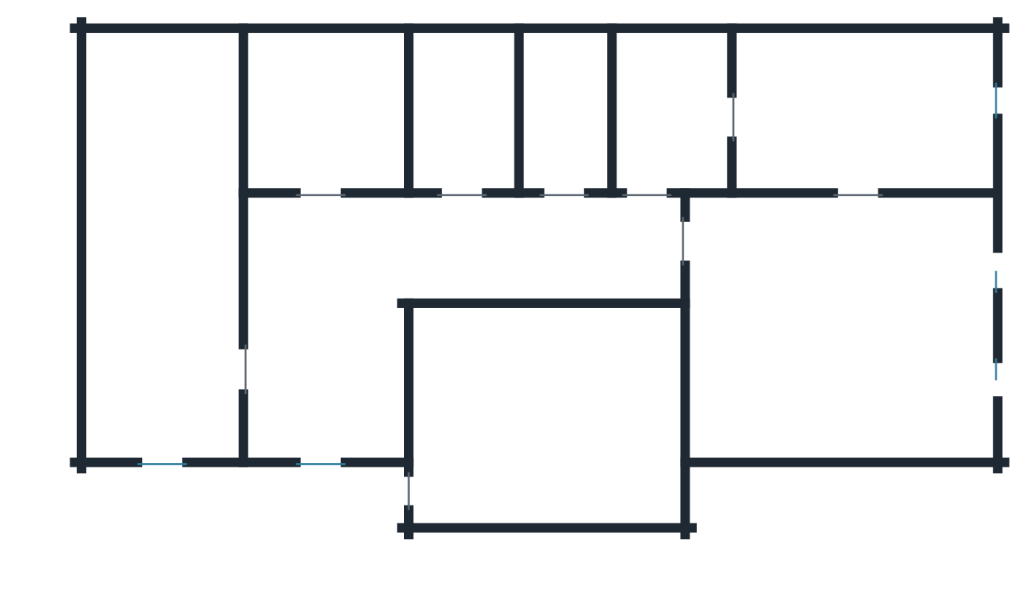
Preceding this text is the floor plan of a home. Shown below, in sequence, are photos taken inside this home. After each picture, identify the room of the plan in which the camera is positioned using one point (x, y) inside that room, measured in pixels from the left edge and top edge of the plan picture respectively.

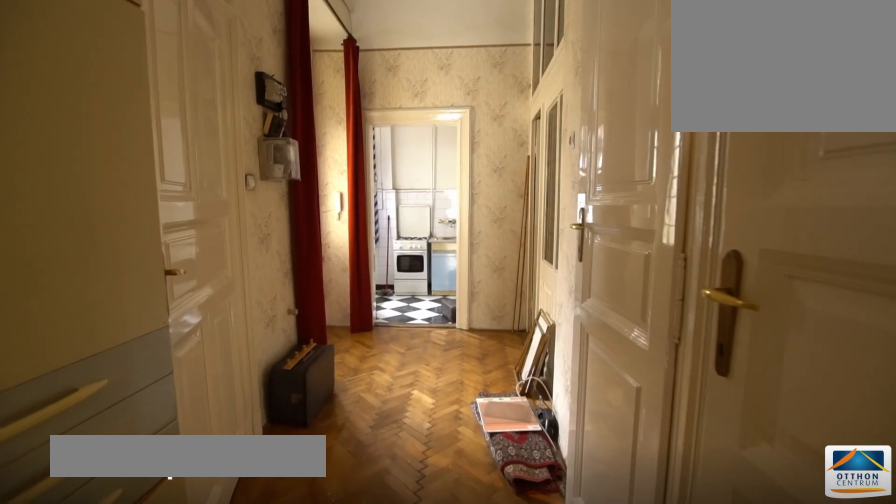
(479, 248)
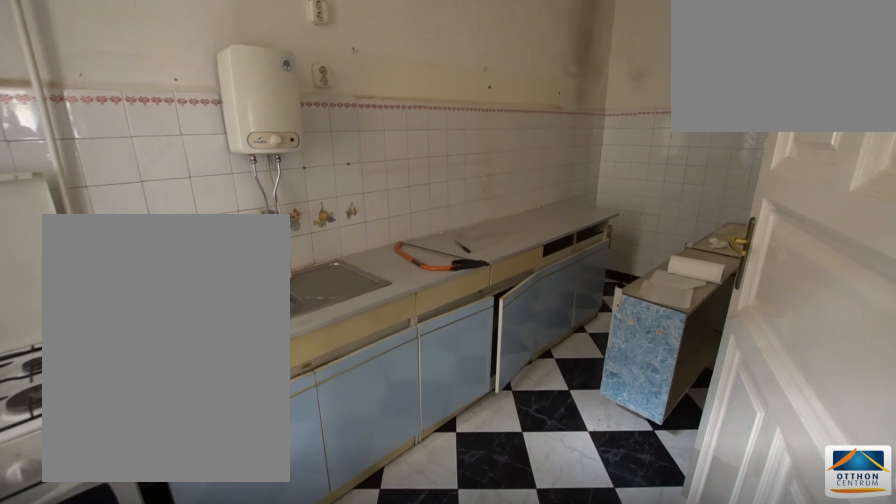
(165, 248)
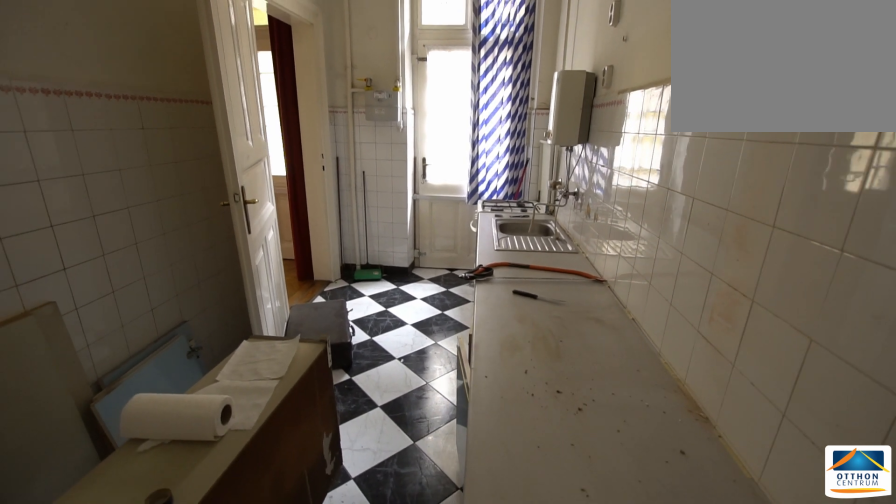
(165, 248)
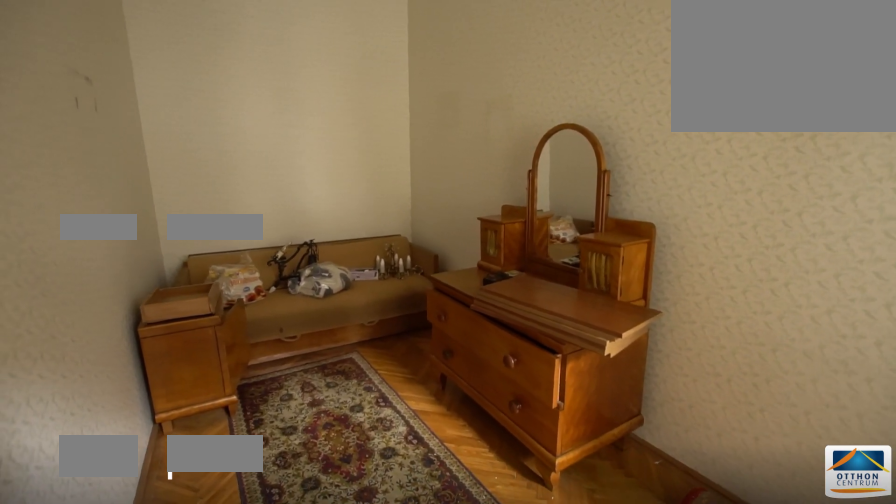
(542, 426)
